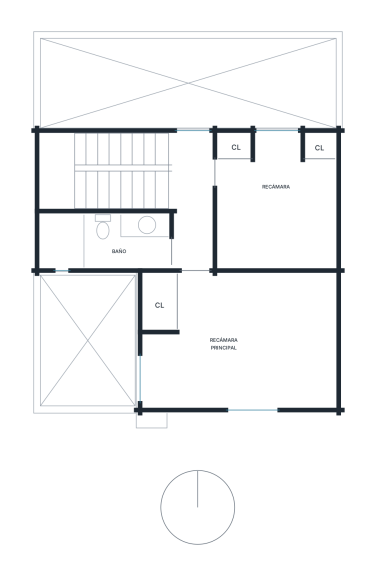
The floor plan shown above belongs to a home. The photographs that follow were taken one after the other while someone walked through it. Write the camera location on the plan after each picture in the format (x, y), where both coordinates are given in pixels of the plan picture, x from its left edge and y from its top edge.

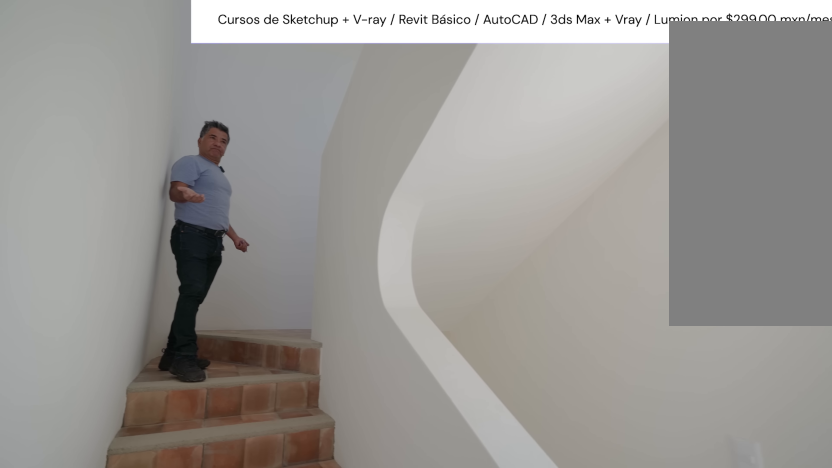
(184, 188)
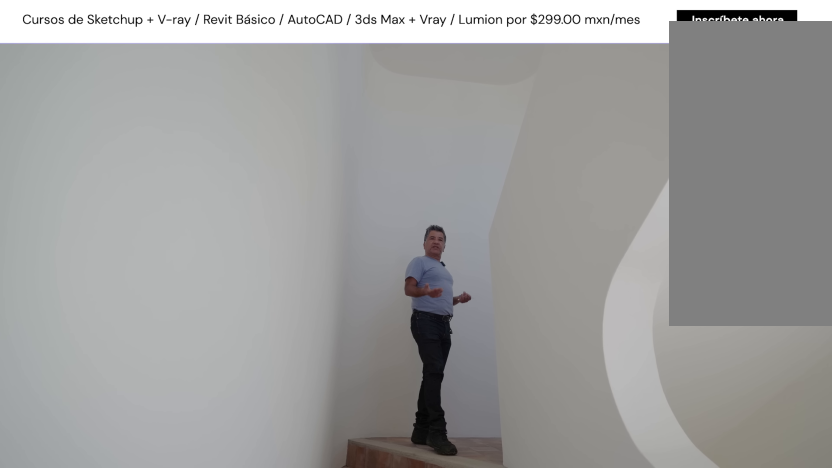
(173, 184)
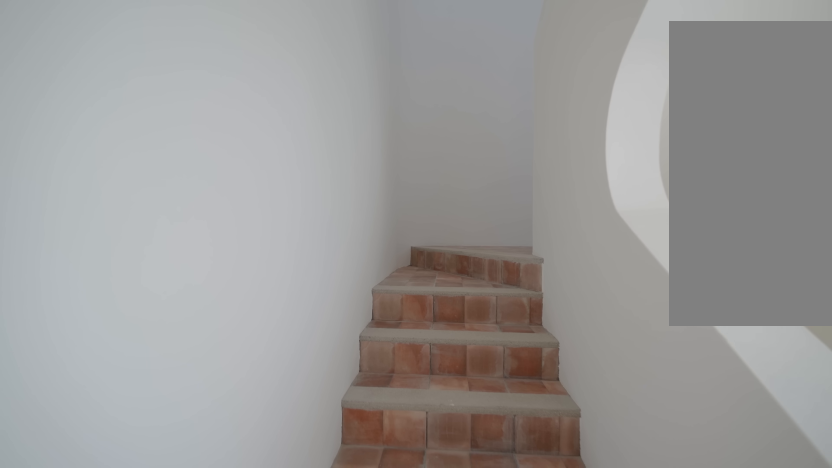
(157, 190)
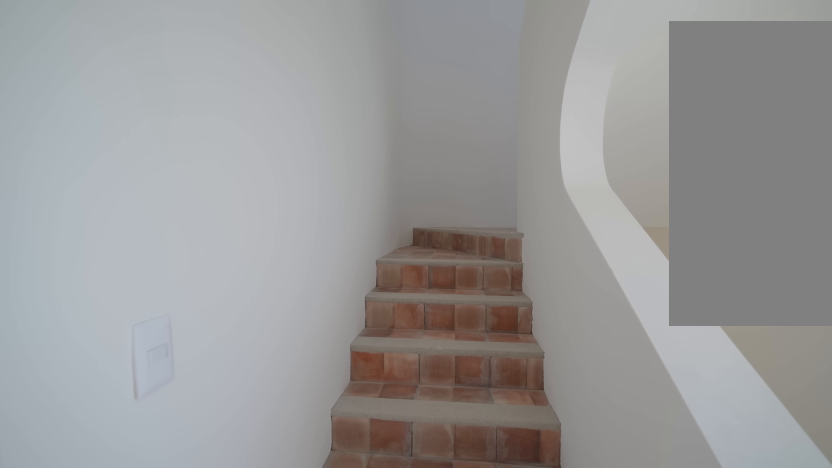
(162, 190)
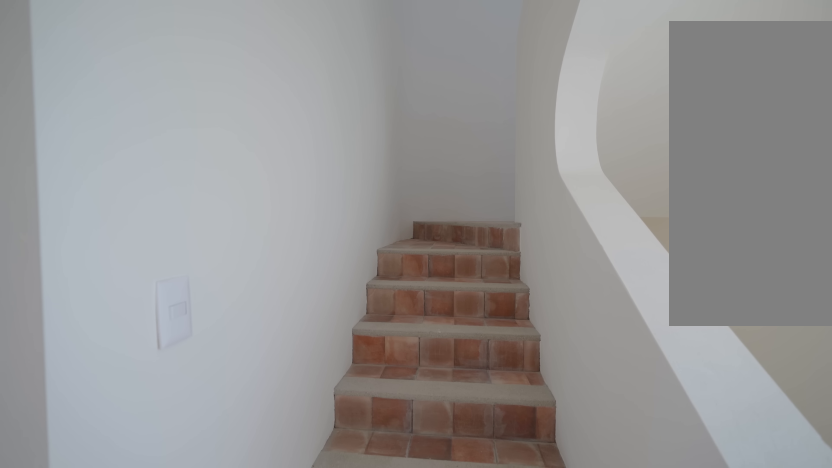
(162, 190)
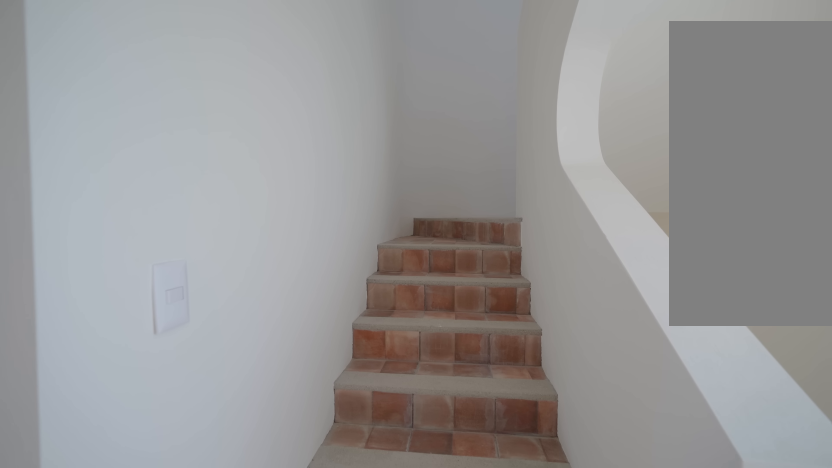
(162, 189)
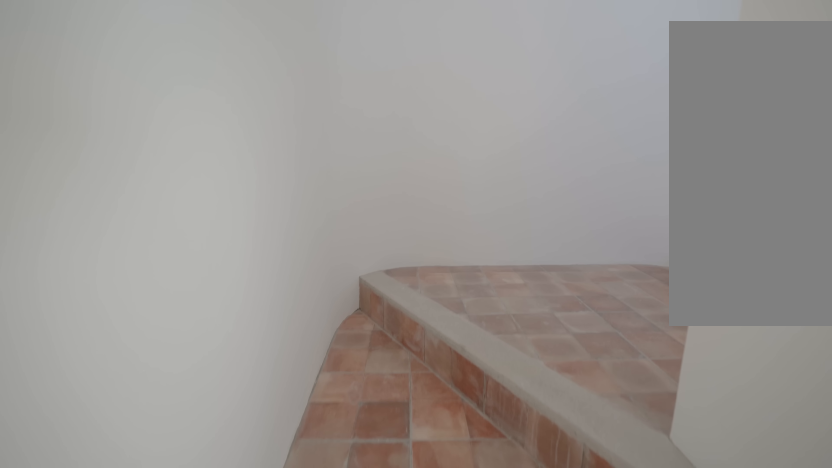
(162, 190)
